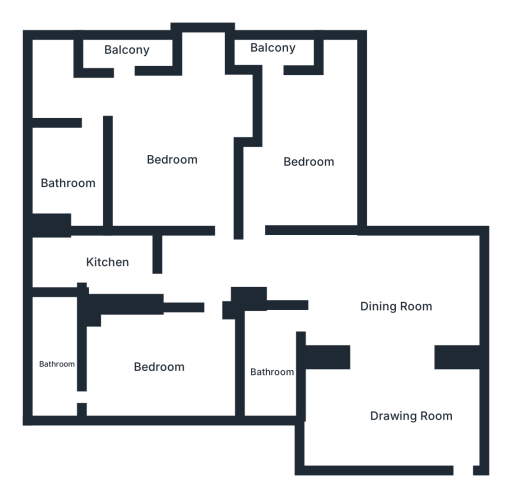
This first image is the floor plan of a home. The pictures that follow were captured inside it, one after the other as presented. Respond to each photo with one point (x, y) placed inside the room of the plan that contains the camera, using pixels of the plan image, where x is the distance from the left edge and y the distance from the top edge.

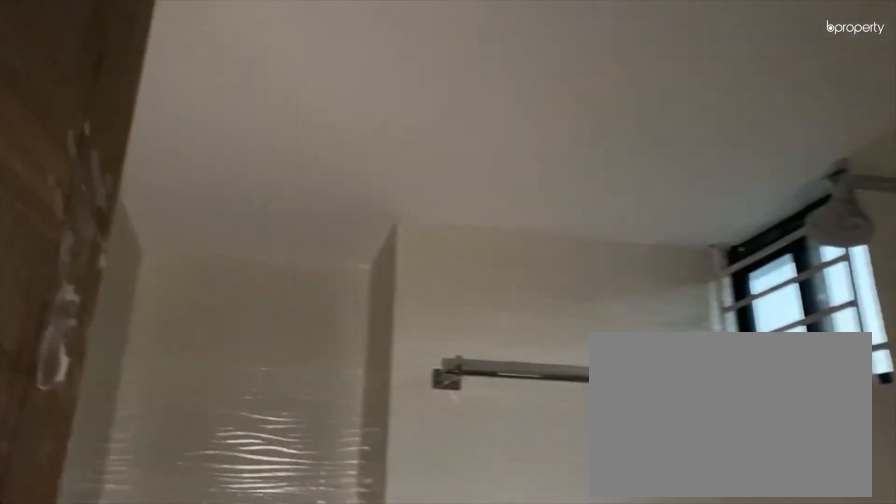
(68, 183)
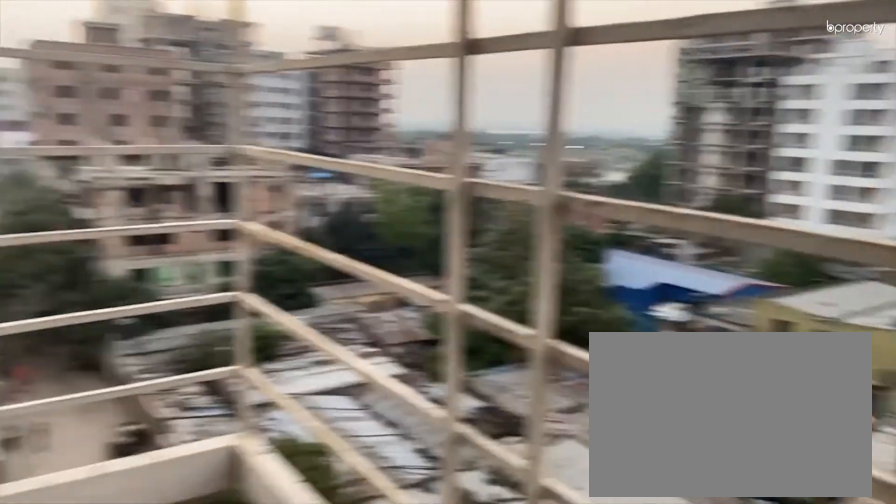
(127, 53)
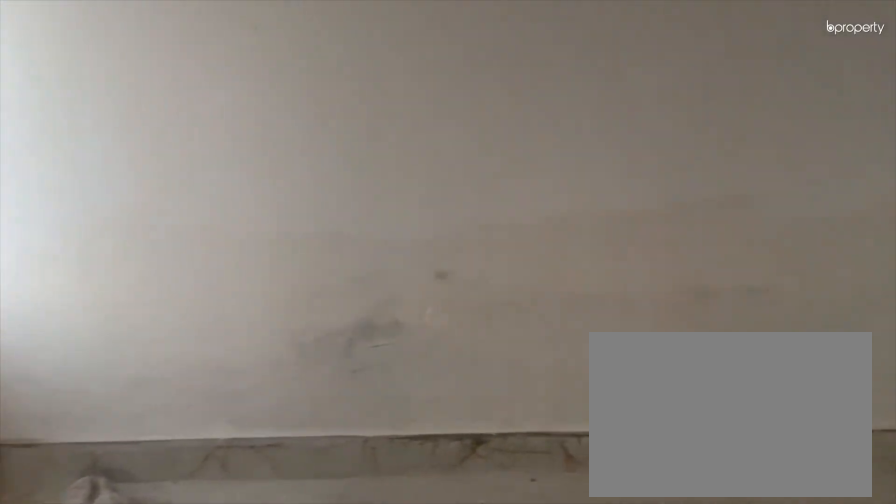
(313, 165)
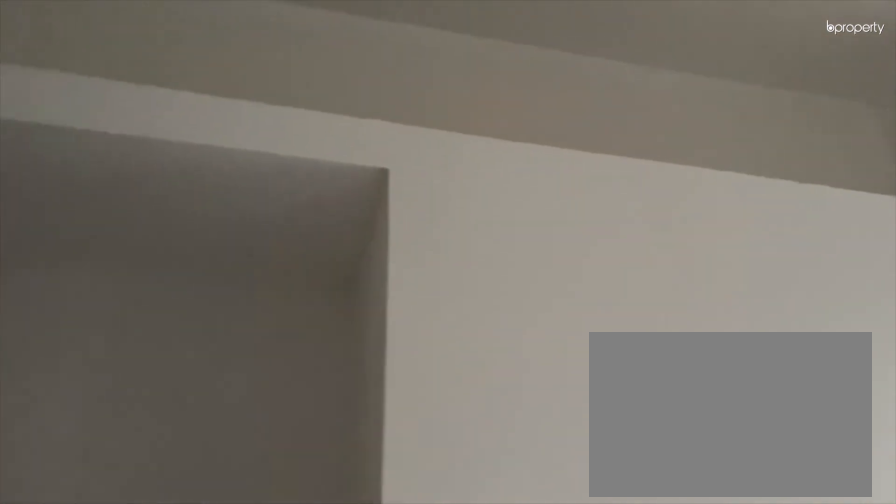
(313, 165)
